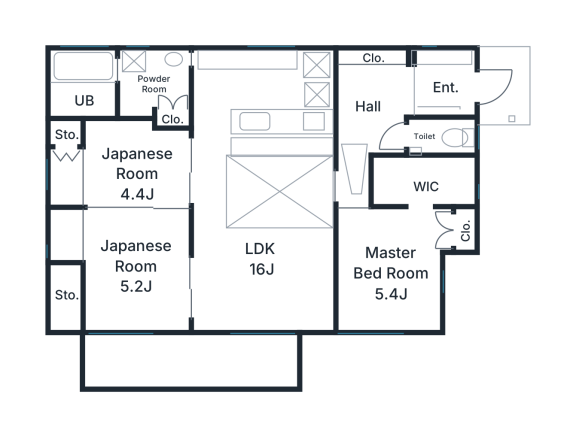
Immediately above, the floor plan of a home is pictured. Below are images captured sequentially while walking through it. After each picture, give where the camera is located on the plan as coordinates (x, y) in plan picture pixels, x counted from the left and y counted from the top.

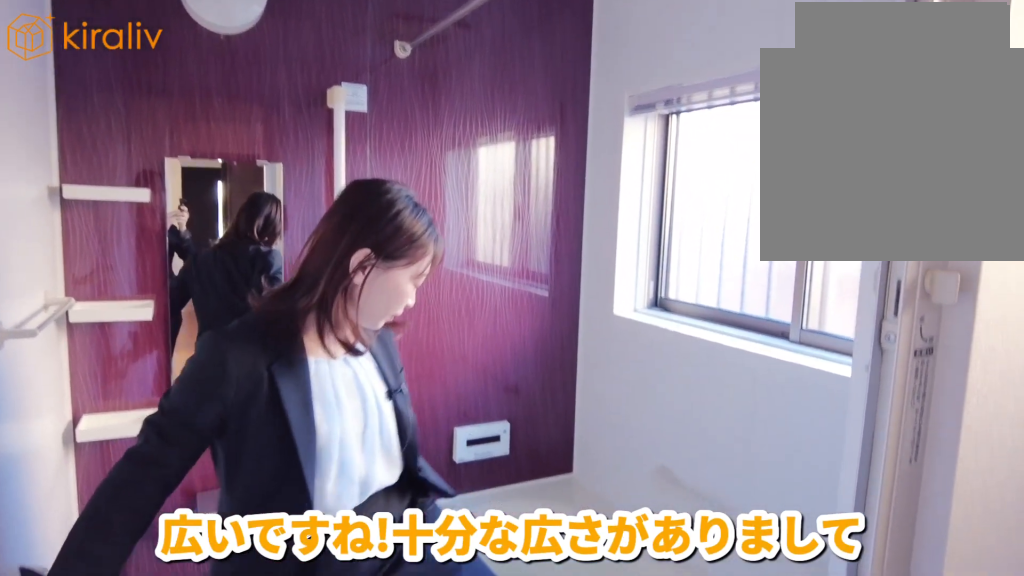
(88, 102)
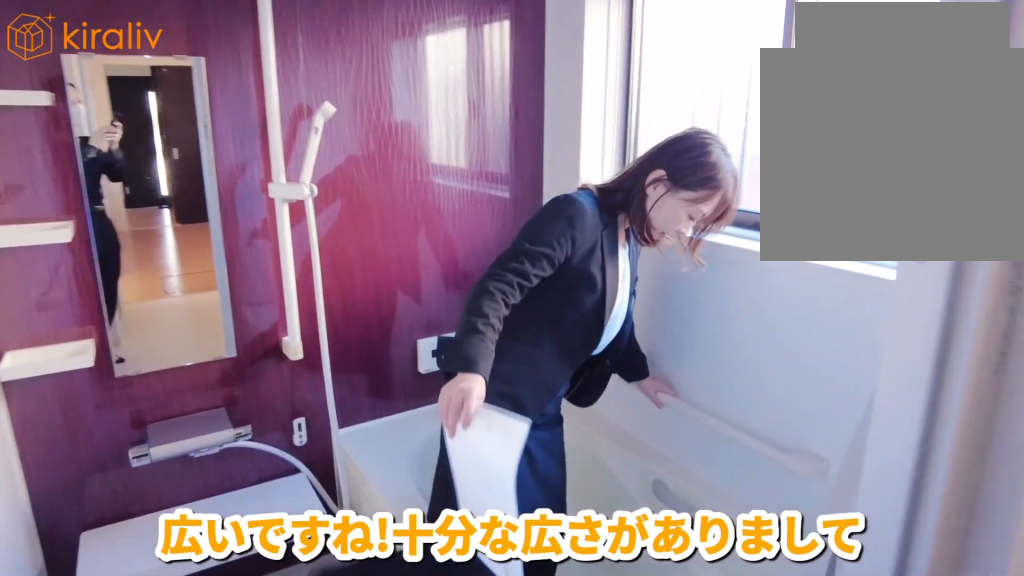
(88, 102)
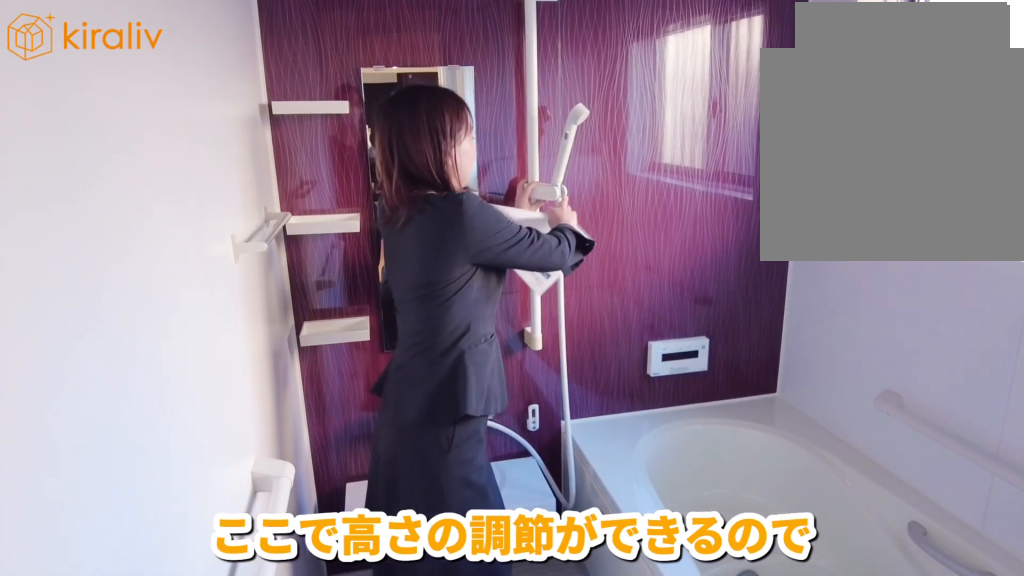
(88, 102)
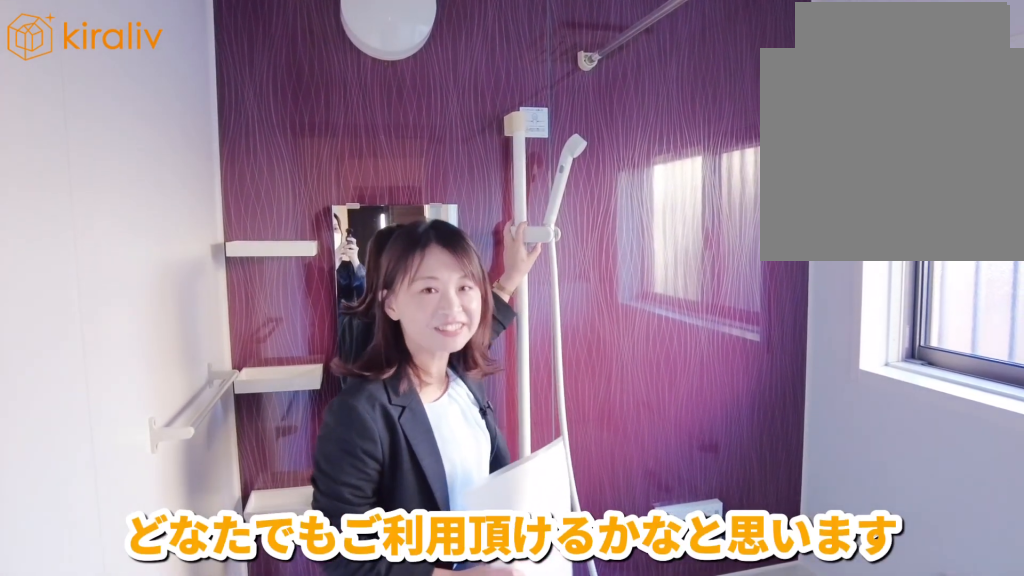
(87, 102)
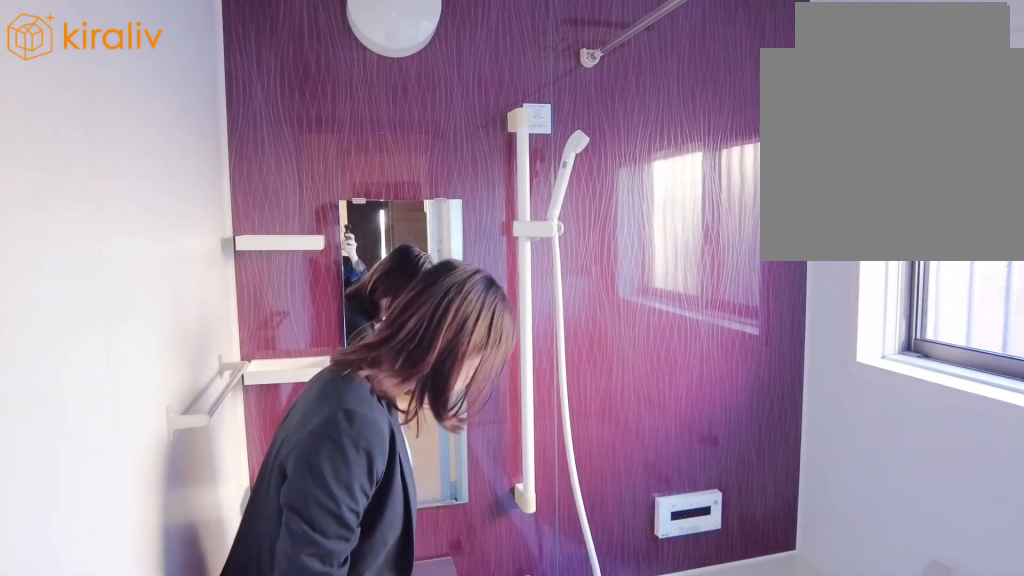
(88, 102)
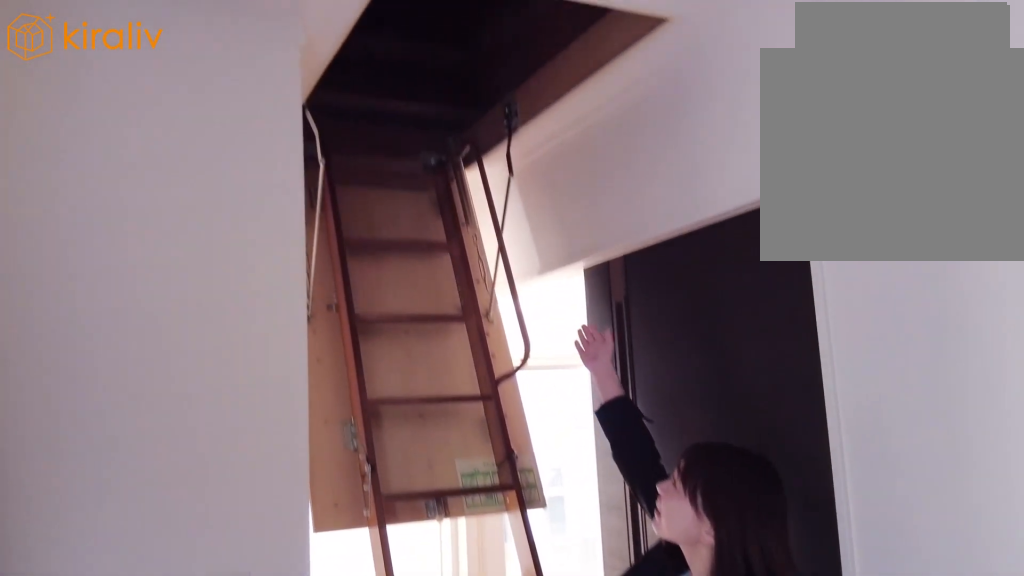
(354, 161)
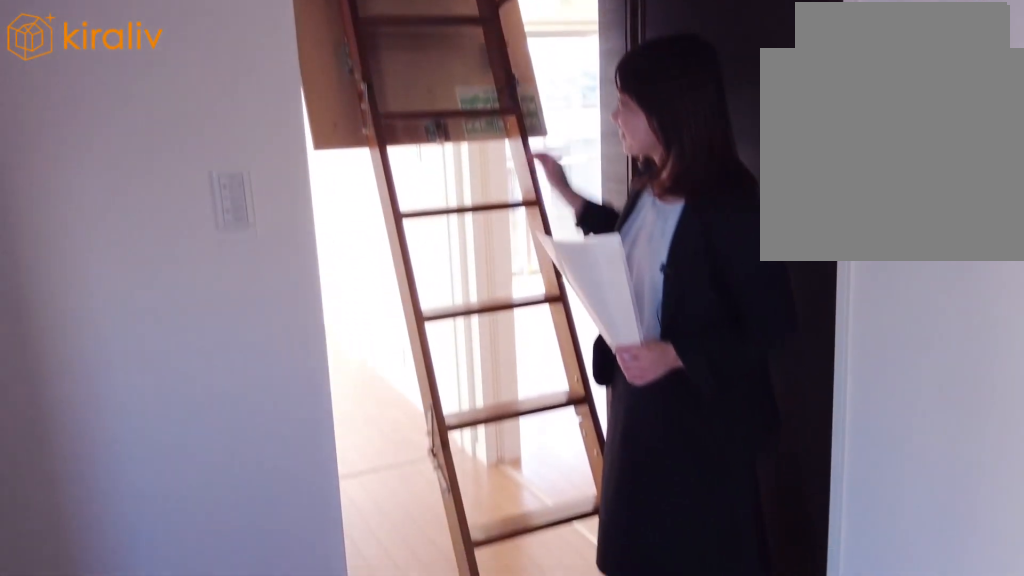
(354, 160)
